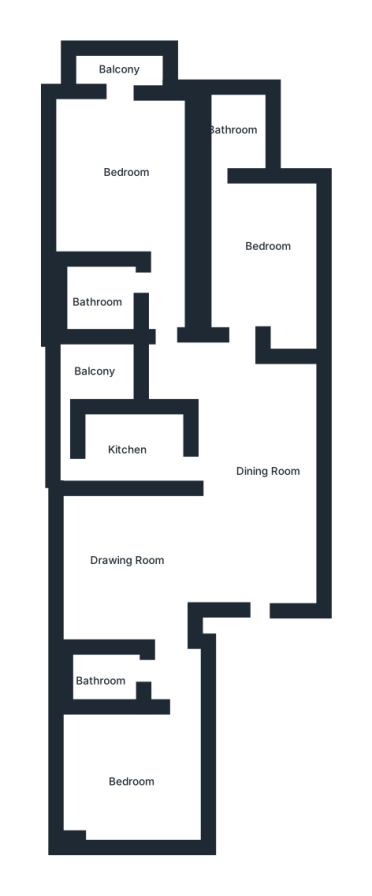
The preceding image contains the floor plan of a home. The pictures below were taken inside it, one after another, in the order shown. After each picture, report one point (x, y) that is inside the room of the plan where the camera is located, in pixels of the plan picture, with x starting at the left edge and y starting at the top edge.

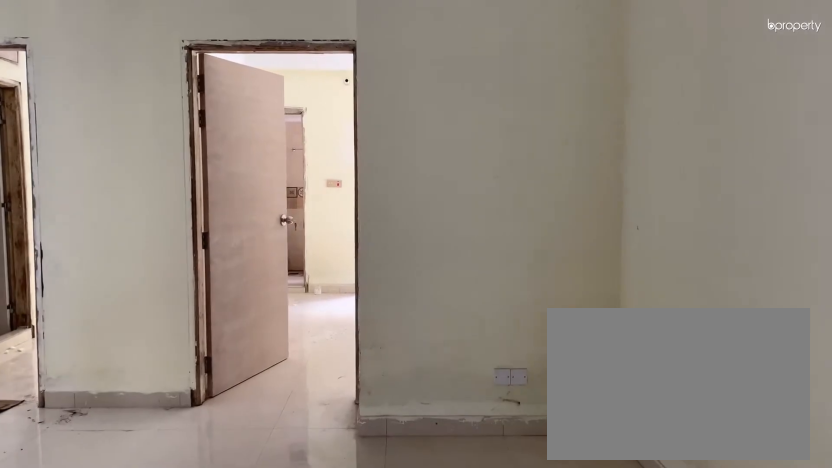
(255, 459)
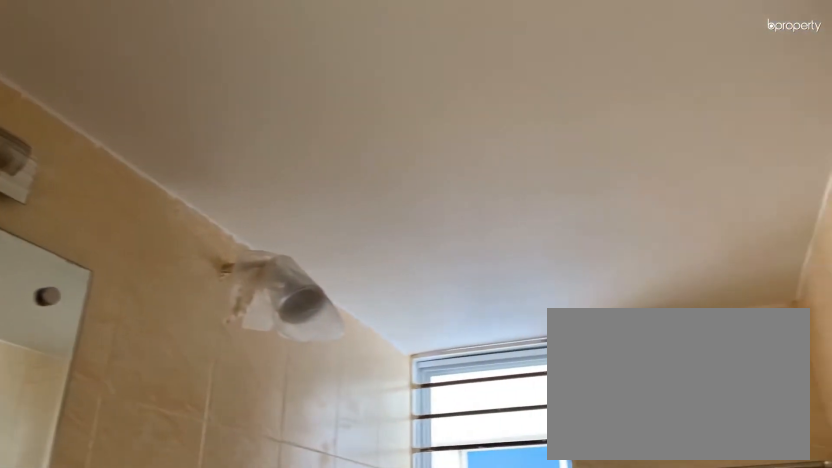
(108, 672)
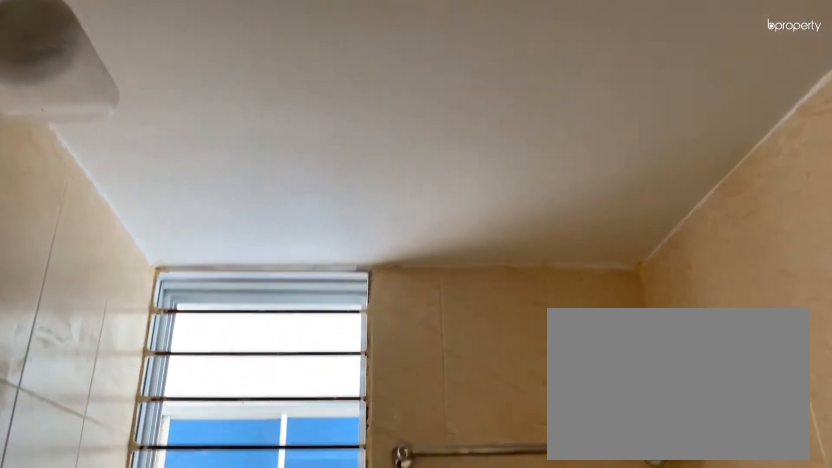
(108, 672)
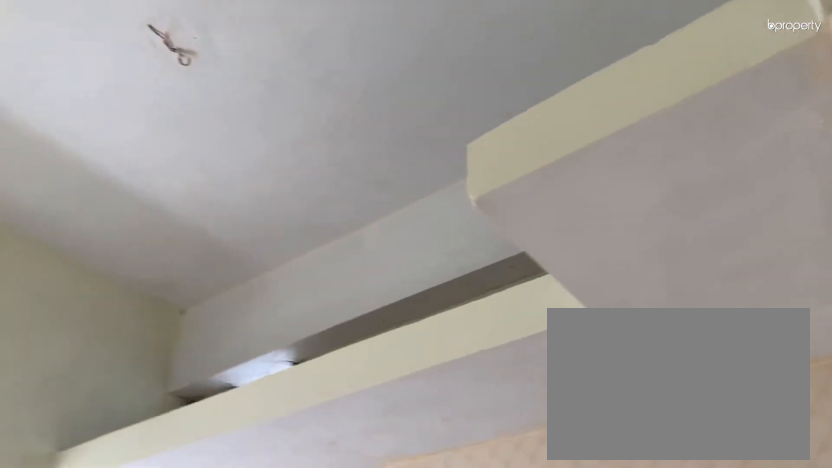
(132, 445)
